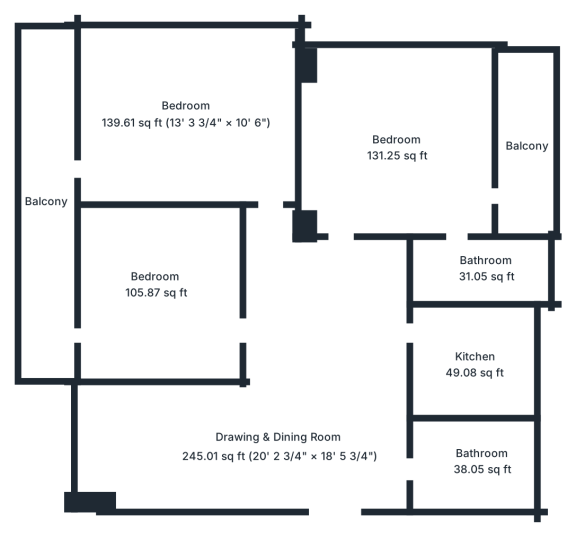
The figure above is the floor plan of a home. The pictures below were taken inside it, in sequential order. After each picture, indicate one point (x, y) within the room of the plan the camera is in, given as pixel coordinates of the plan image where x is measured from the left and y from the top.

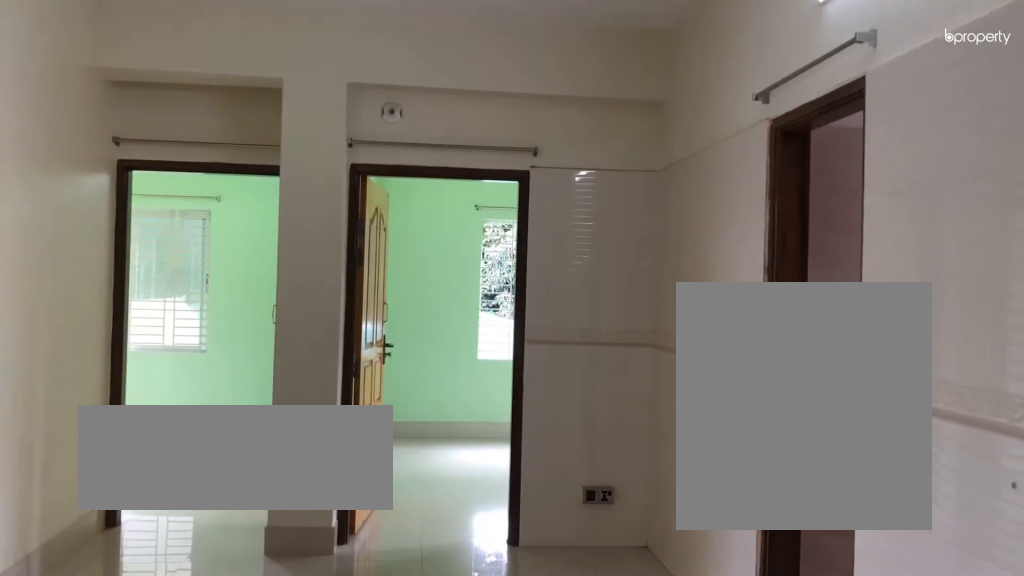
(278, 446)
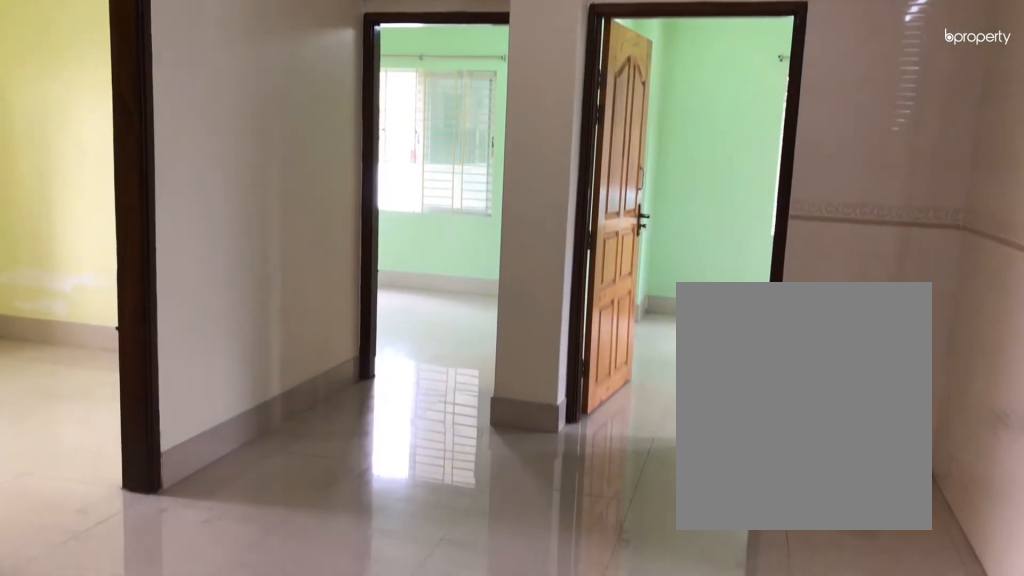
(279, 446)
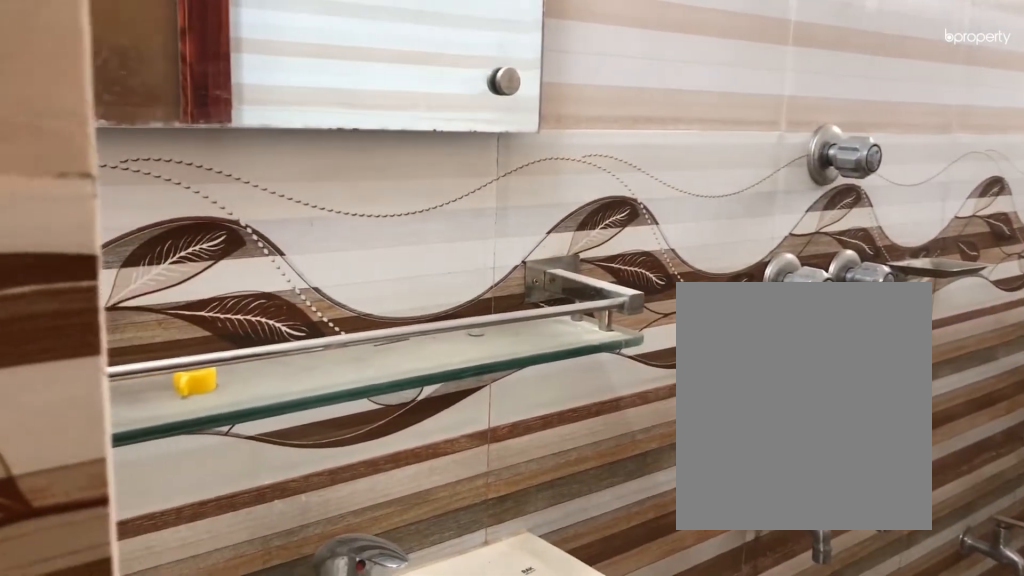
(483, 461)
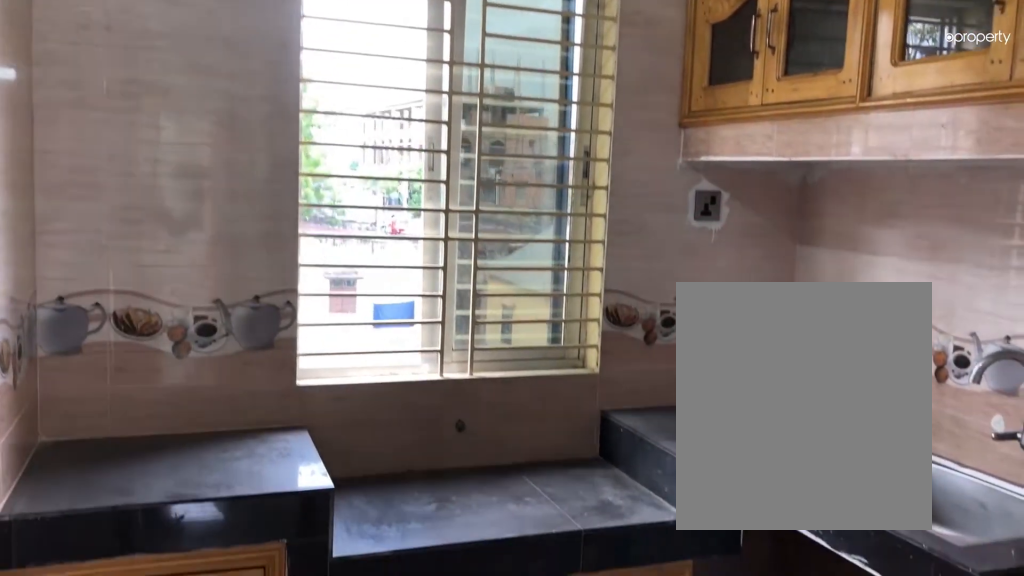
(474, 364)
